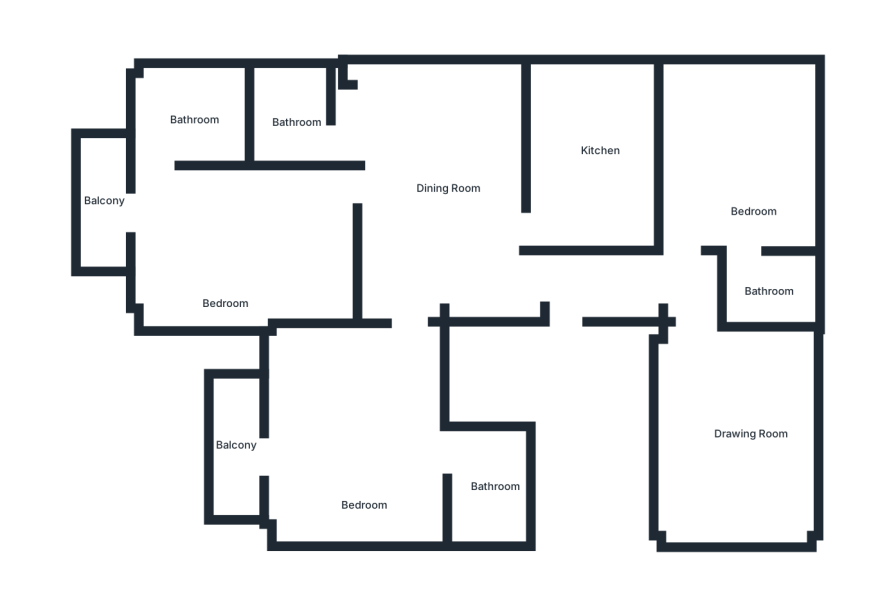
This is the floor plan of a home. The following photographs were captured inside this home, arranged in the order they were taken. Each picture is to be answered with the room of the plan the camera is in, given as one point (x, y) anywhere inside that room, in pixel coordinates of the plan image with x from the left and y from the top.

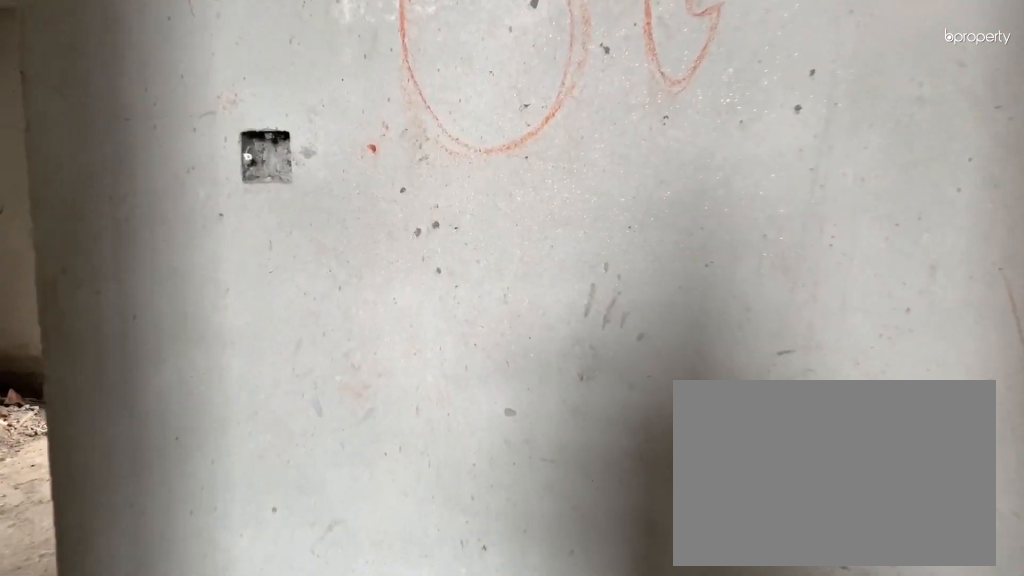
(531, 285)
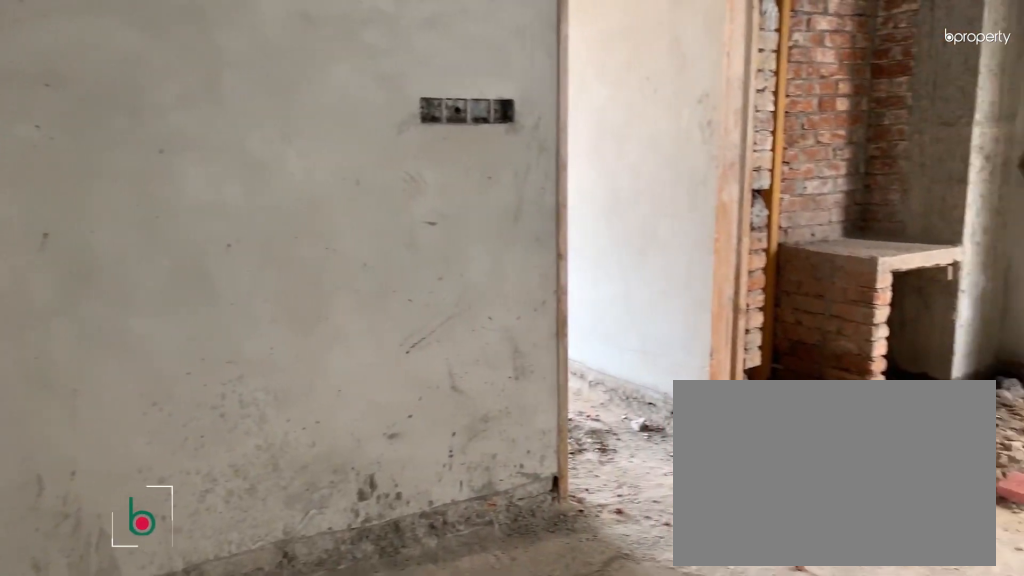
(434, 173)
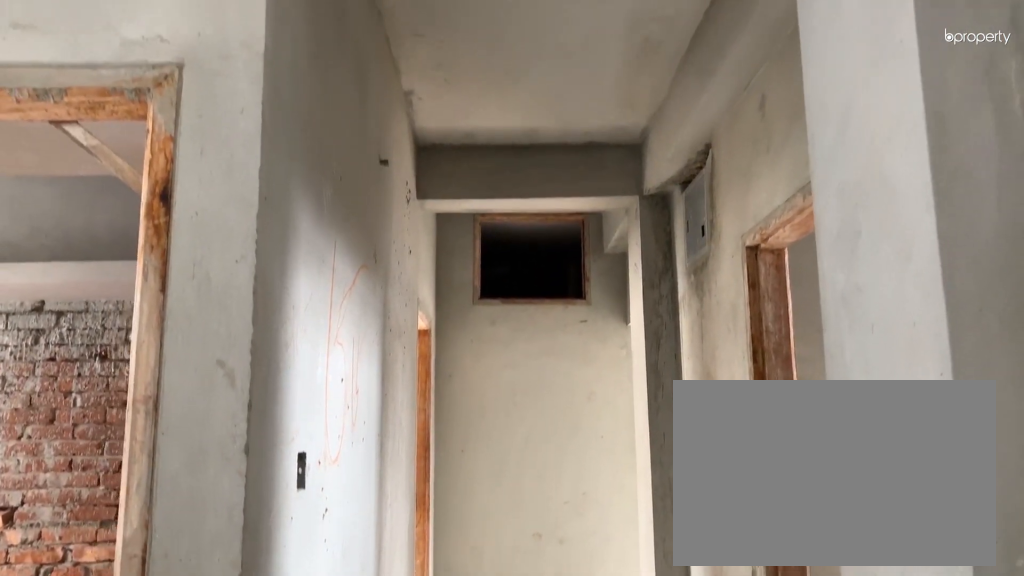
(434, 172)
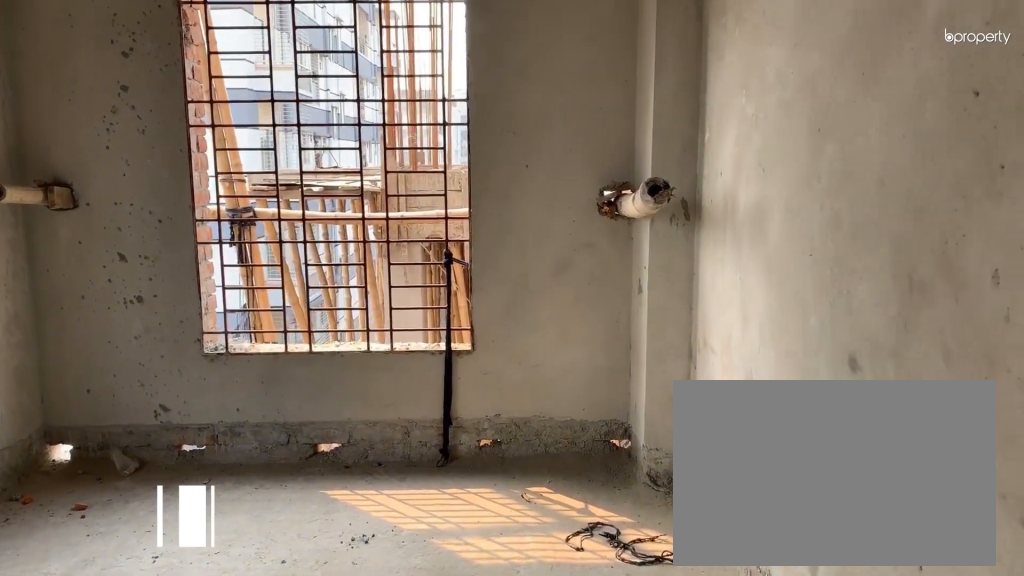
(749, 418)
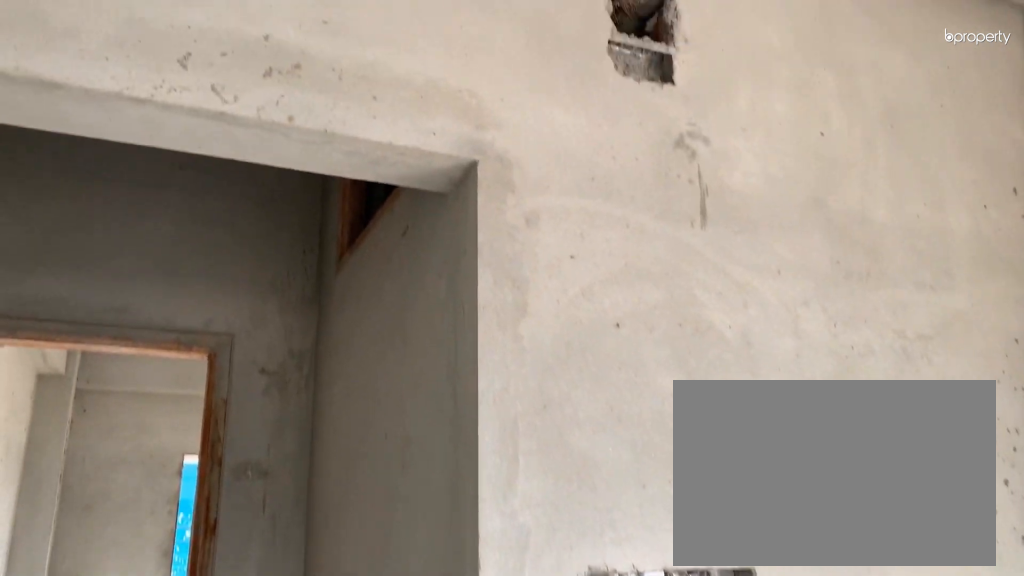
(750, 419)
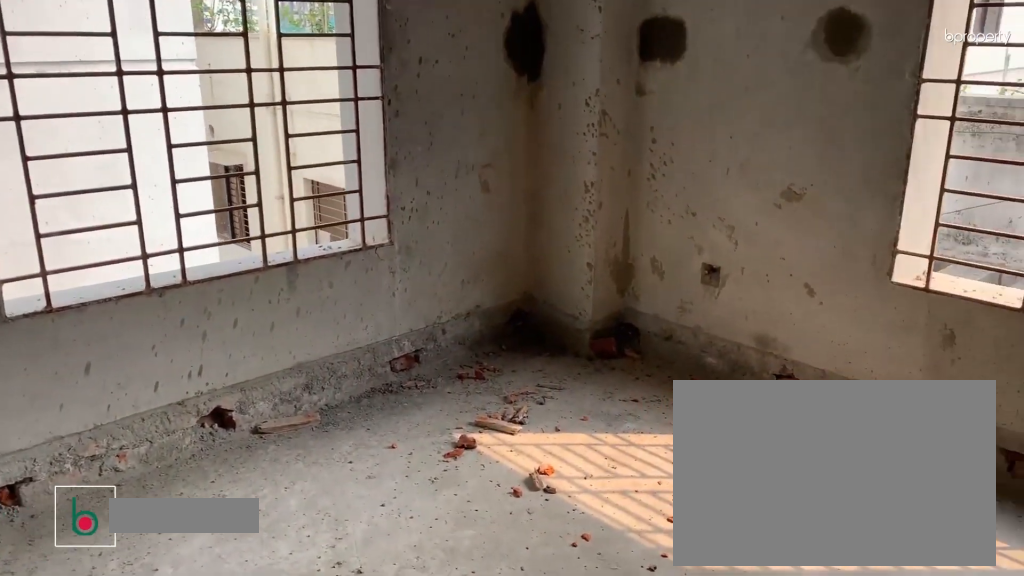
(750, 173)
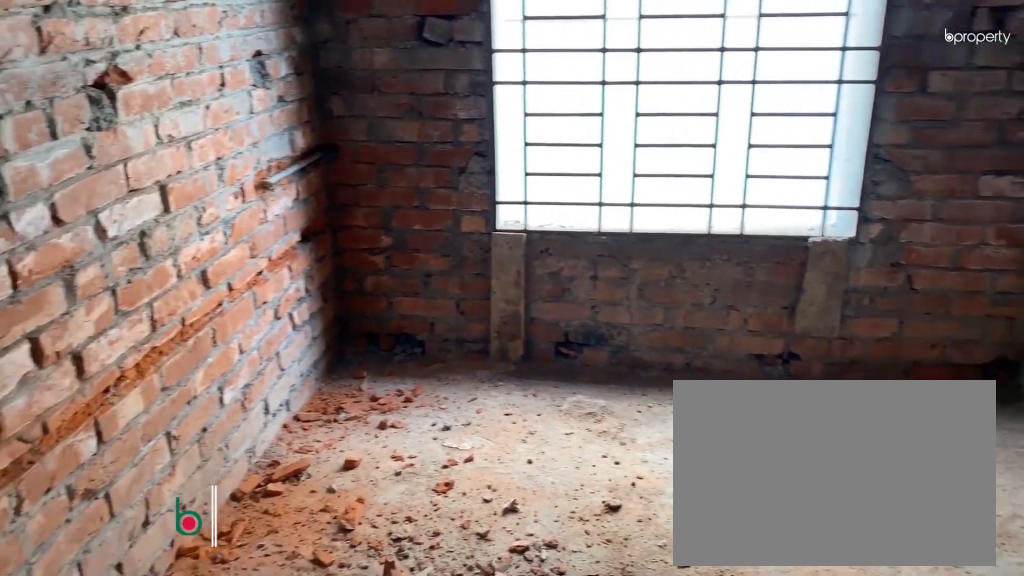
(599, 146)
